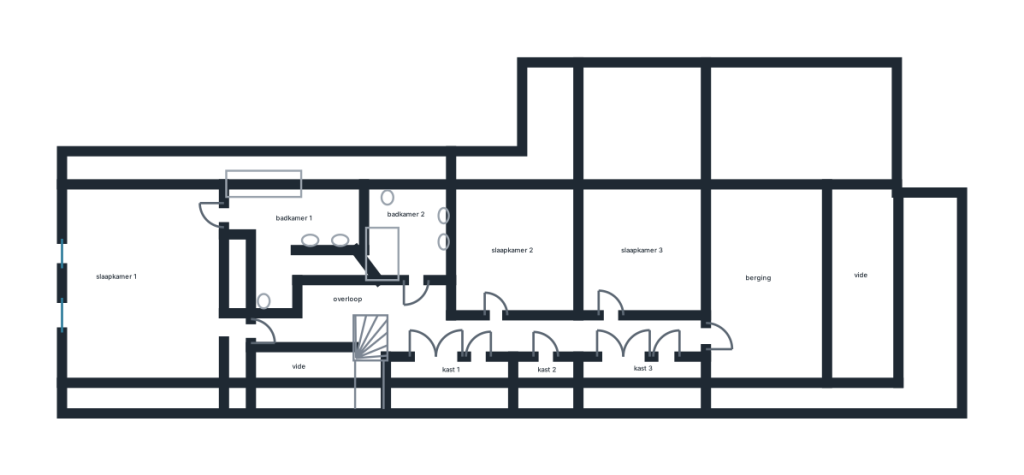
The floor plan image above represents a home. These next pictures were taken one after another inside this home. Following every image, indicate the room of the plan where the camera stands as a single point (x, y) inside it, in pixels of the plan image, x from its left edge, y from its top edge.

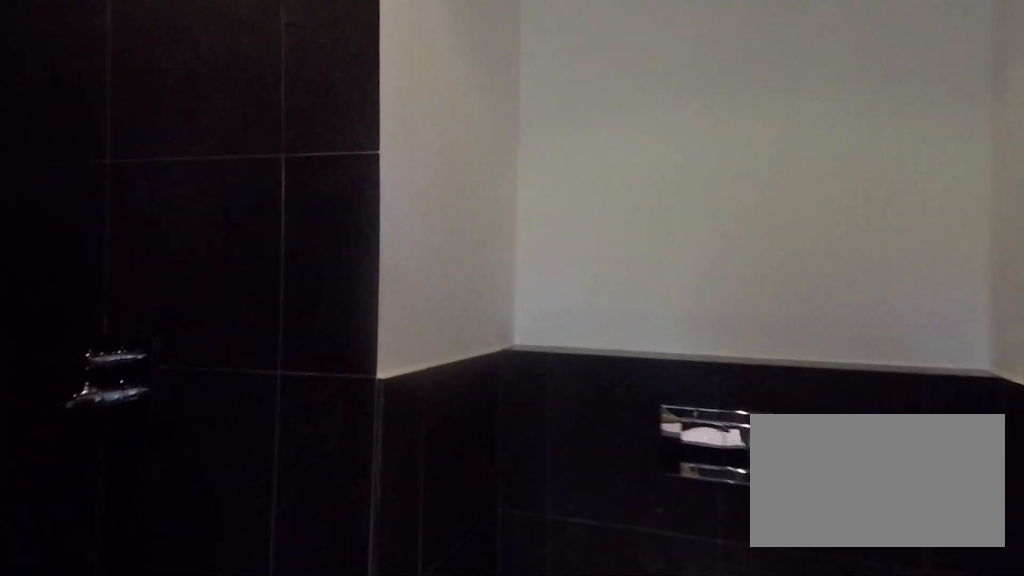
(295, 228)
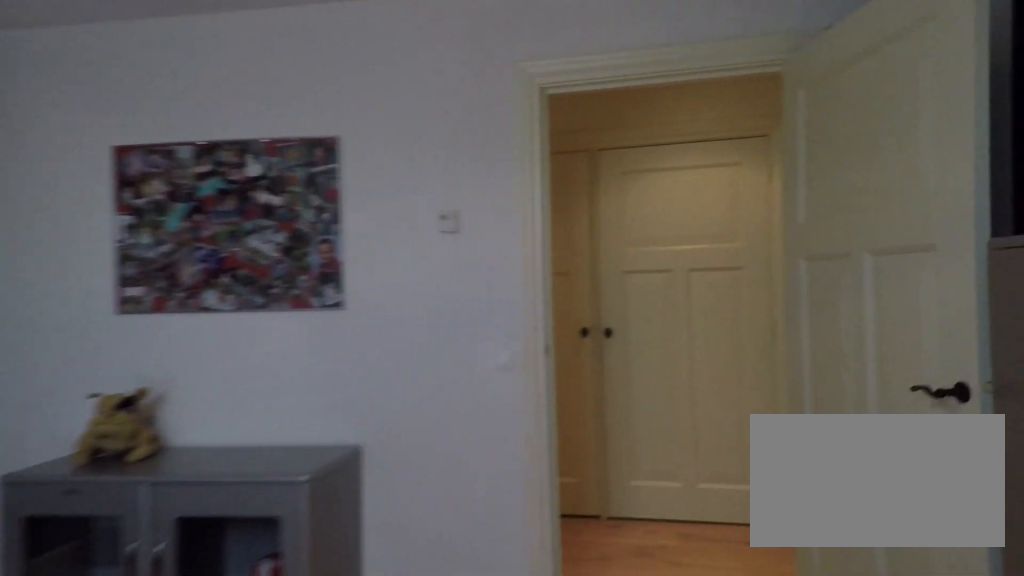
(642, 249)
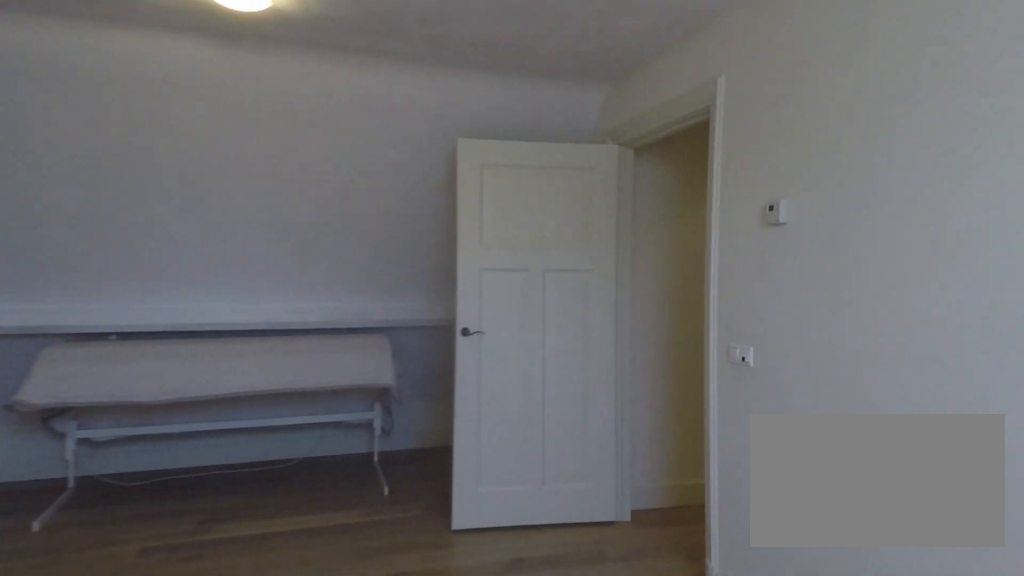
(768, 283)
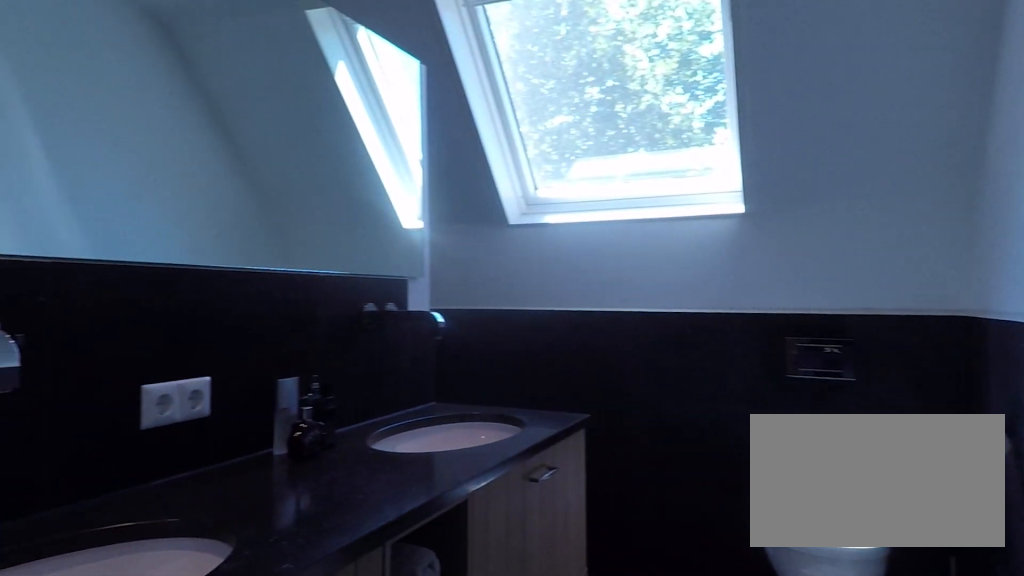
(407, 231)
